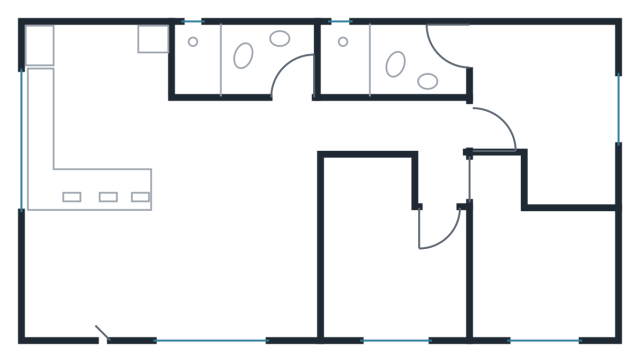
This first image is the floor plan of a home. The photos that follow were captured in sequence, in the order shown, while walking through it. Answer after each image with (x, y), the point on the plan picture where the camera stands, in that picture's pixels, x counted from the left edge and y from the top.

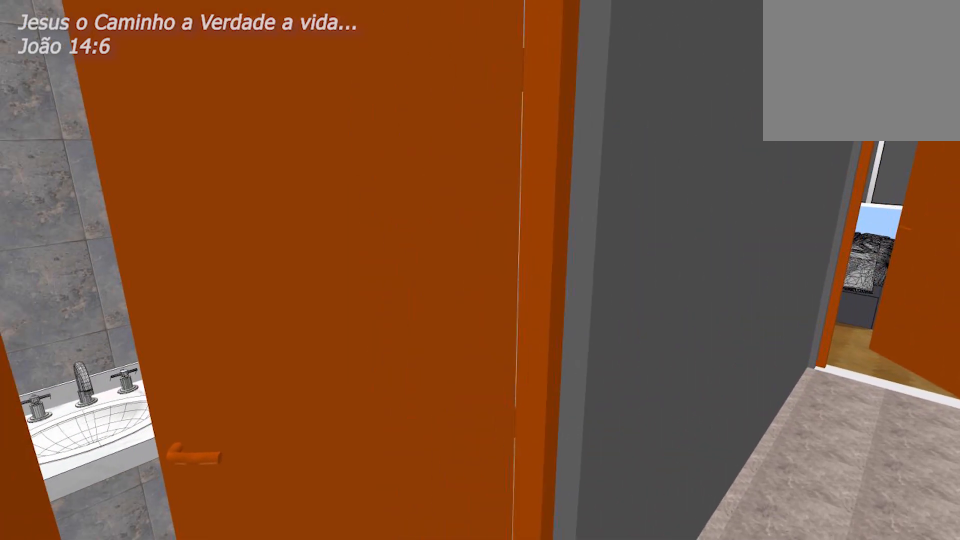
(288, 97)
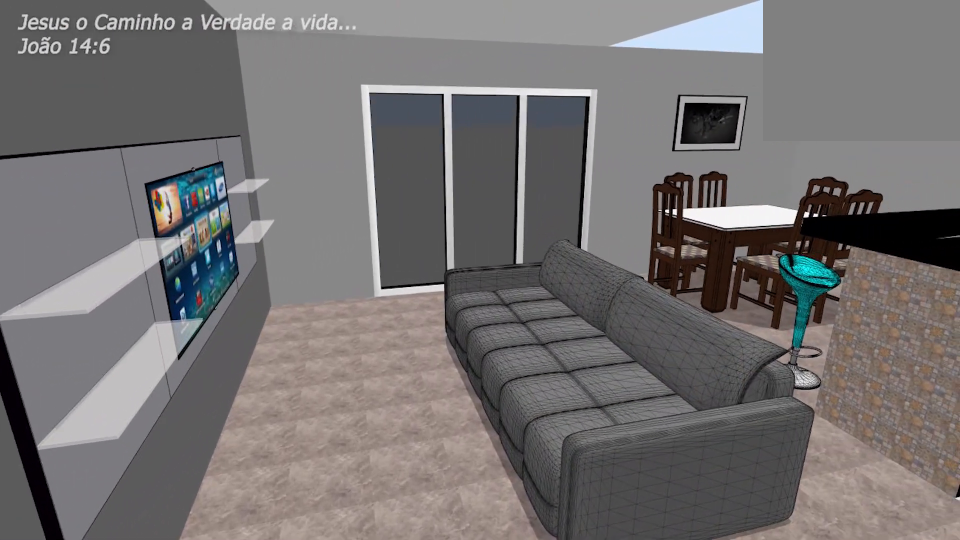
(218, 133)
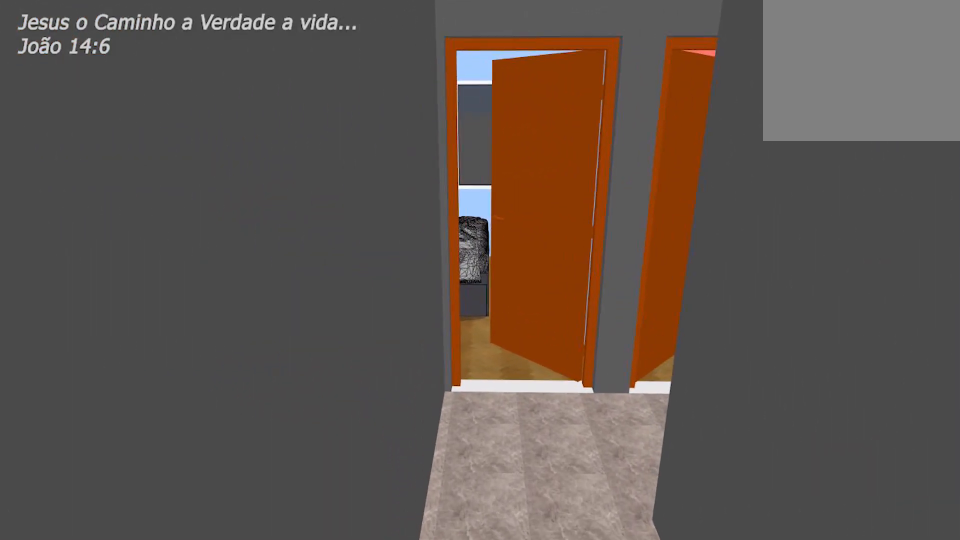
(336, 150)
